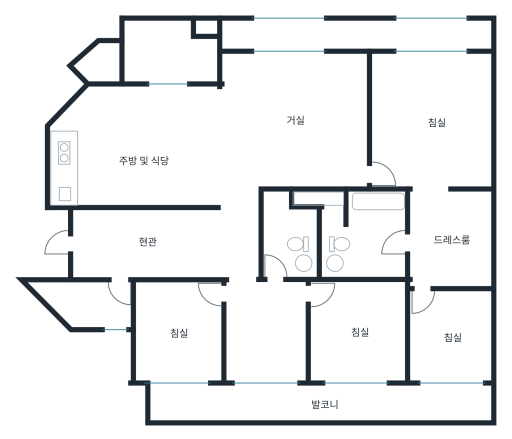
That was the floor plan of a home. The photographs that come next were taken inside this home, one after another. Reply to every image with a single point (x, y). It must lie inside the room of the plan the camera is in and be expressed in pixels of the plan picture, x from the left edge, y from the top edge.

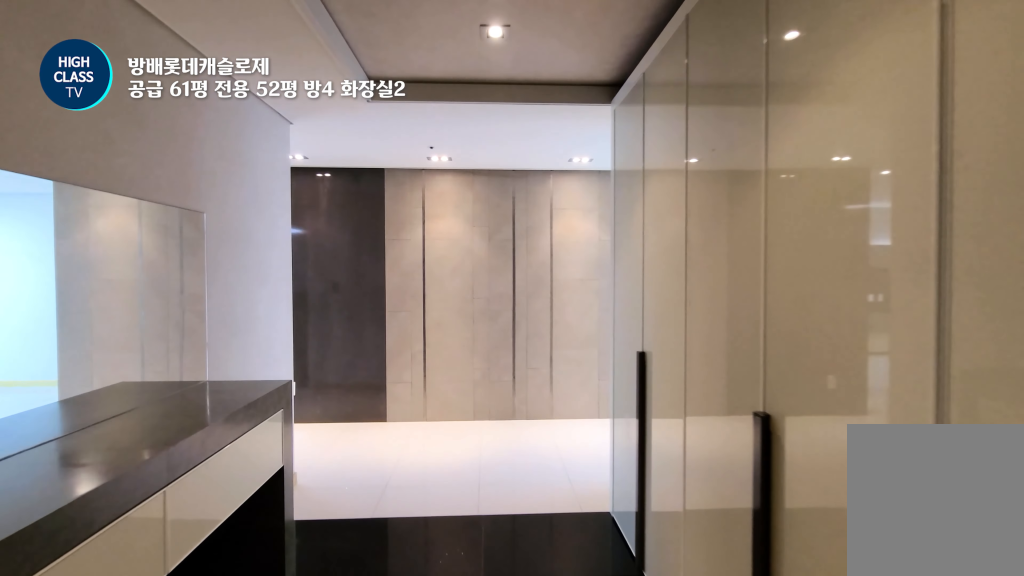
(147, 242)
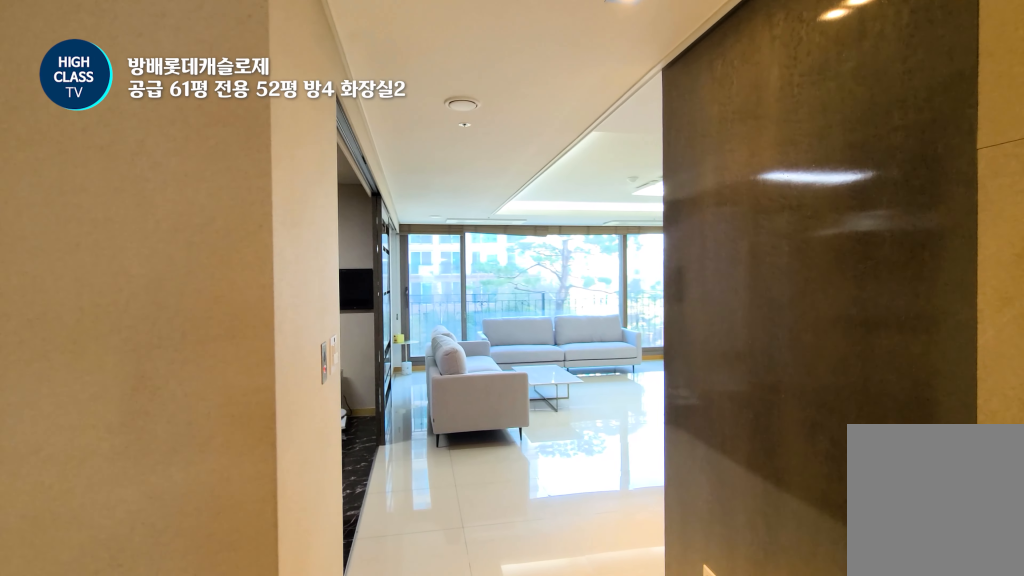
(238, 232)
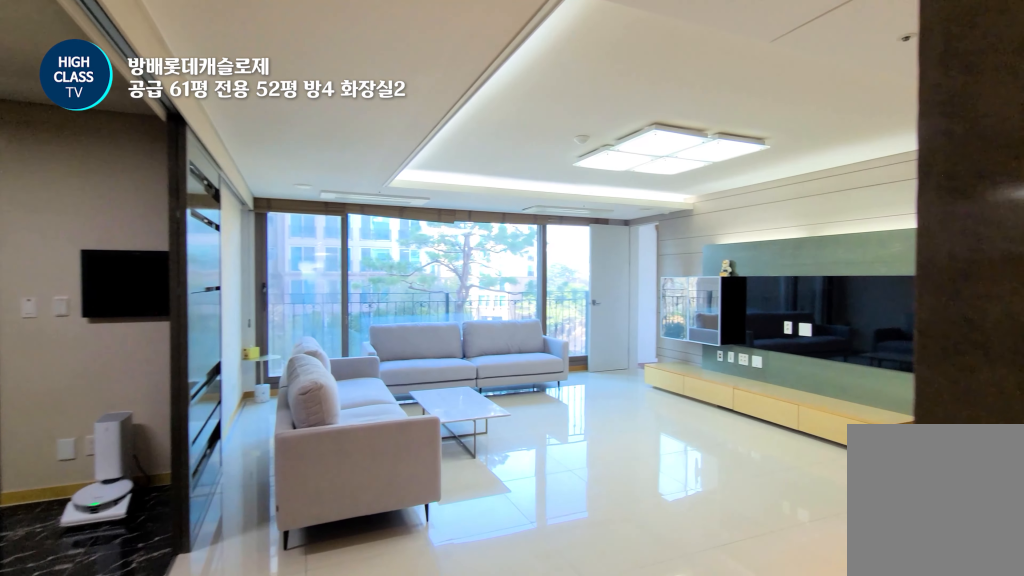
(238, 232)
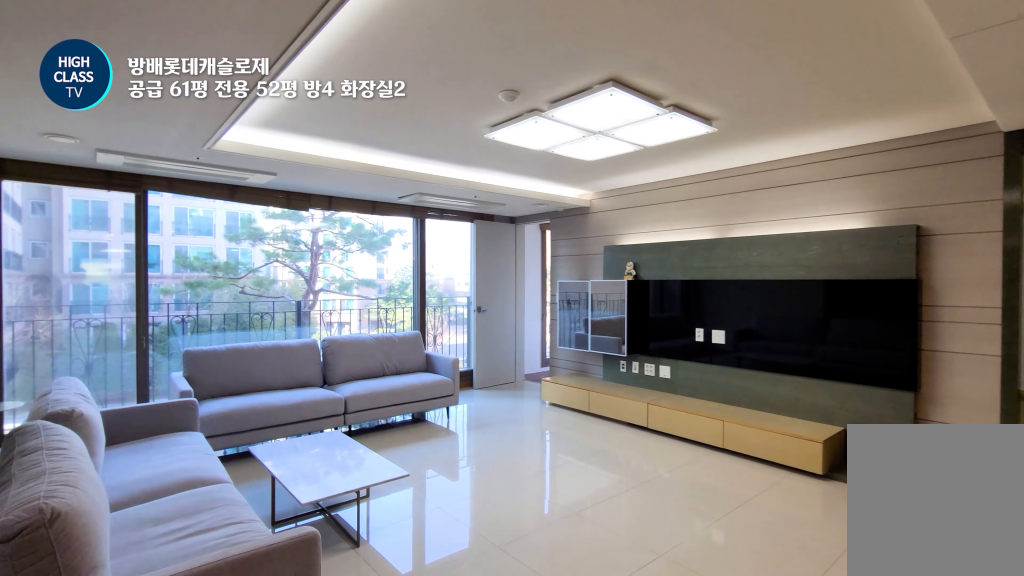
(294, 112)
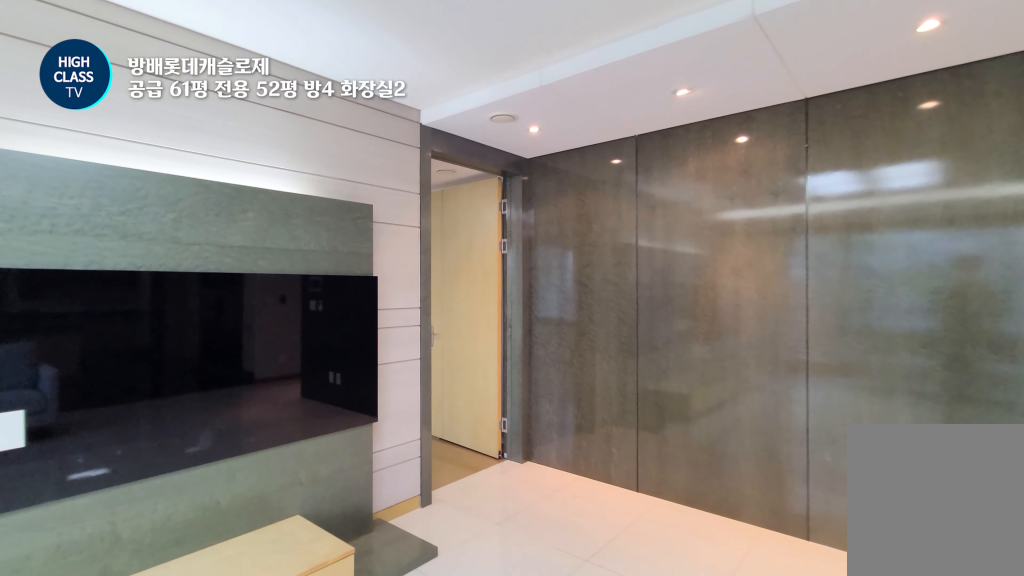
(294, 112)
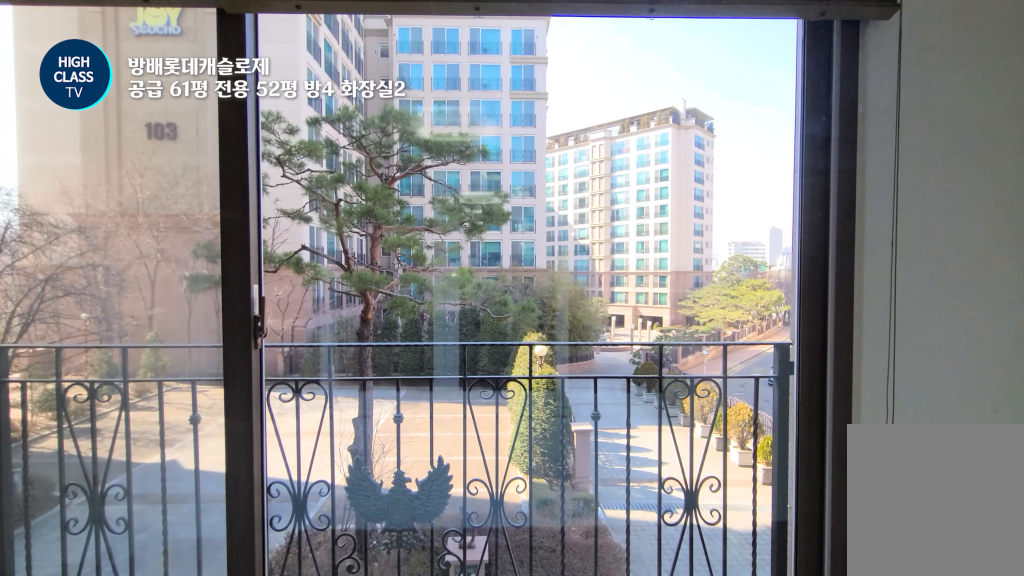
(430, 104)
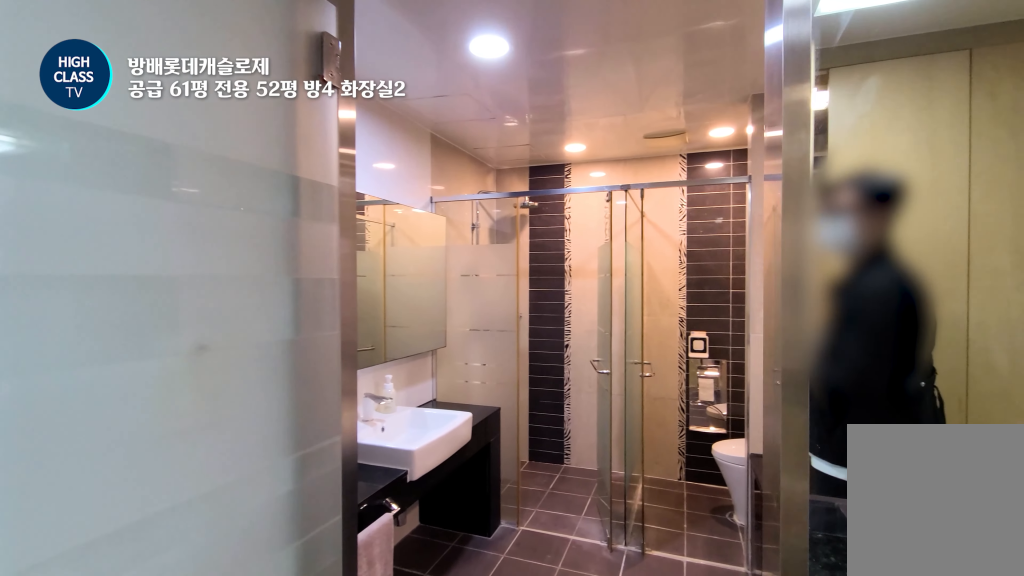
(448, 238)
